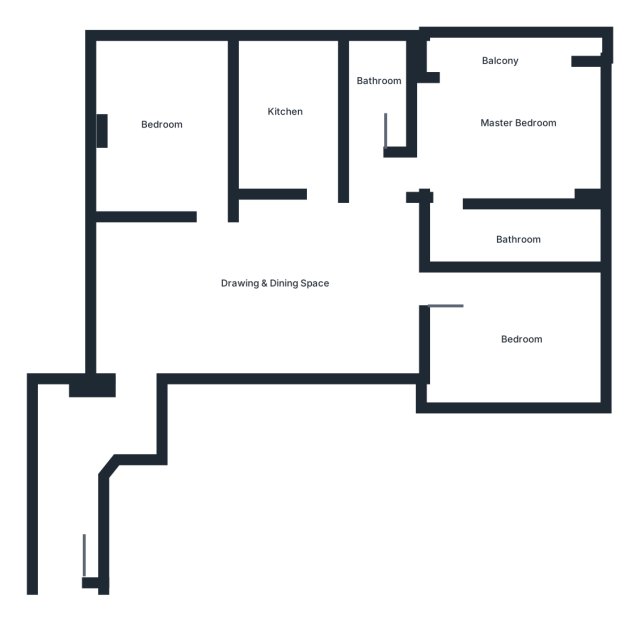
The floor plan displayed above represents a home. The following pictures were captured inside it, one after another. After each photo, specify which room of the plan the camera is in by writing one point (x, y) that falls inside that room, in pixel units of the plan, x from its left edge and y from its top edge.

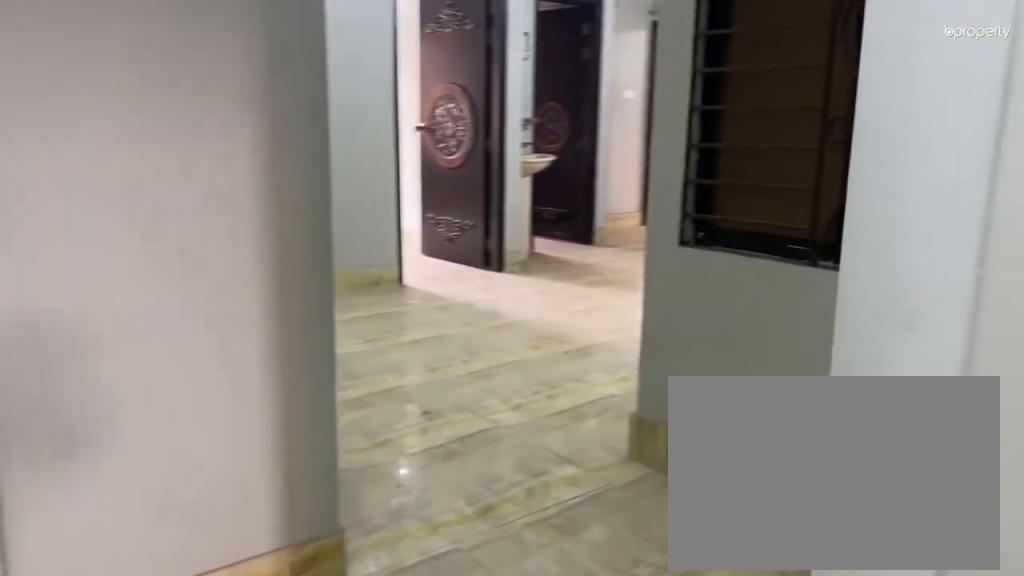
(65, 519)
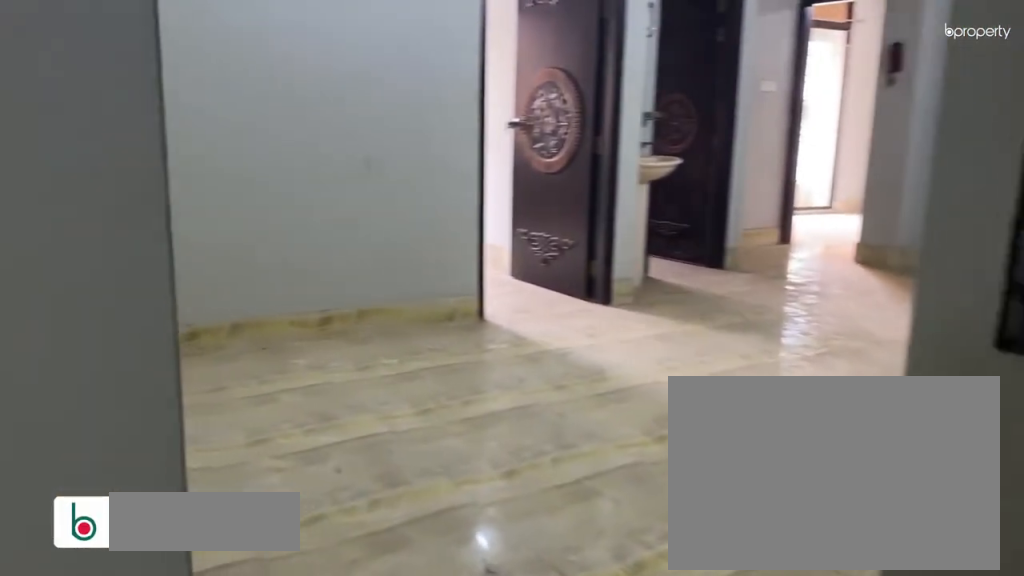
(163, 344)
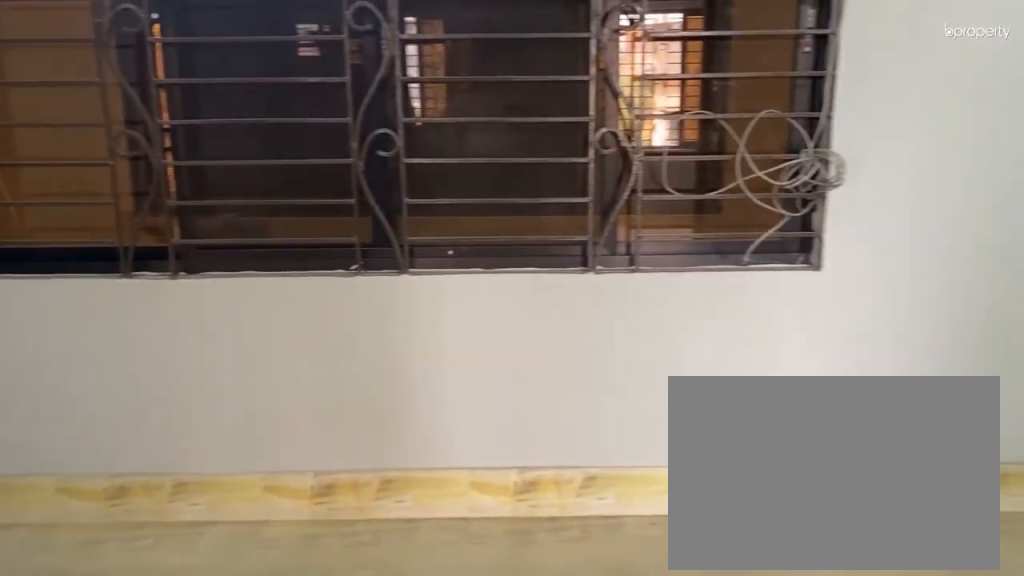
(270, 263)
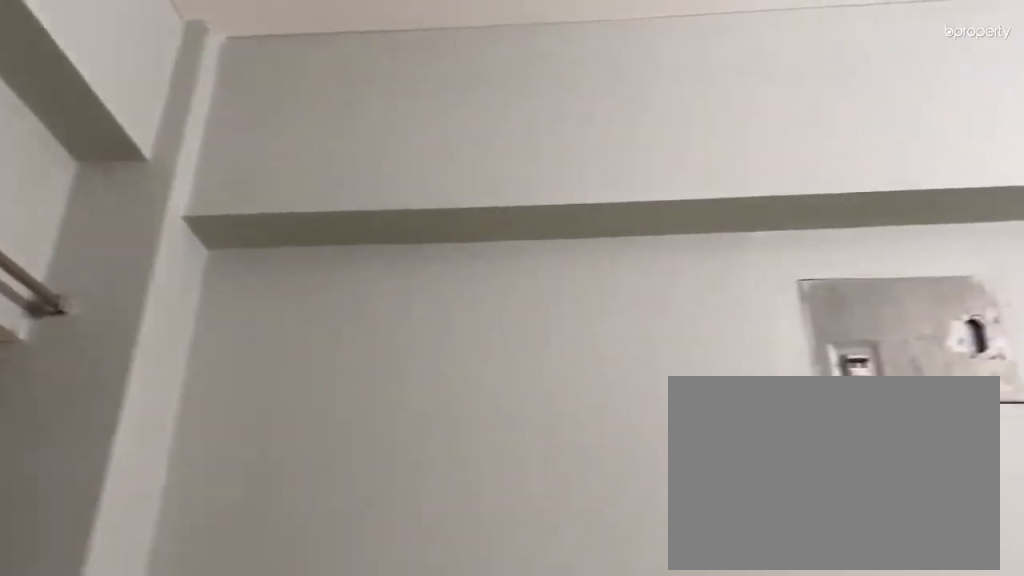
(271, 262)
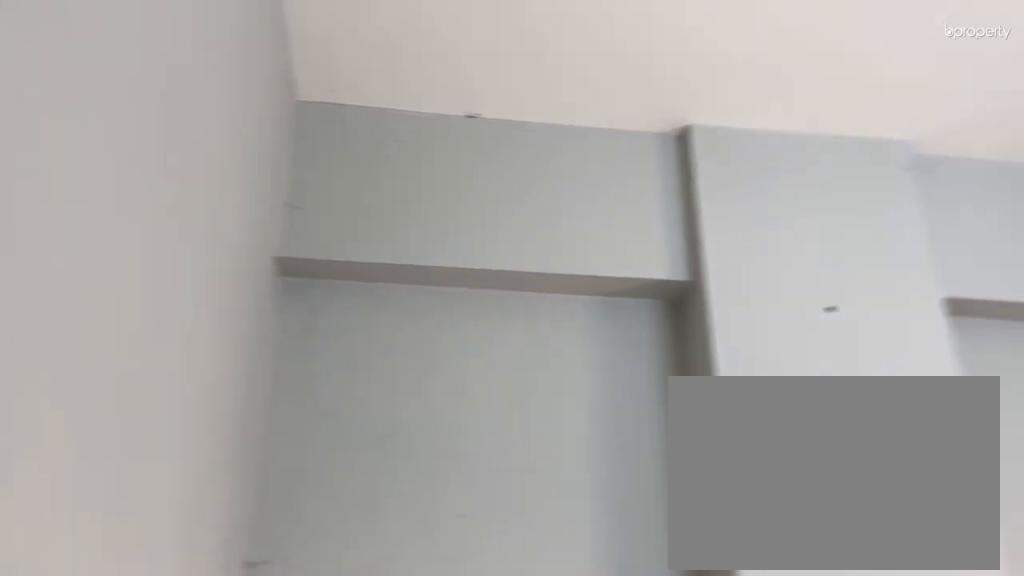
(154, 146)
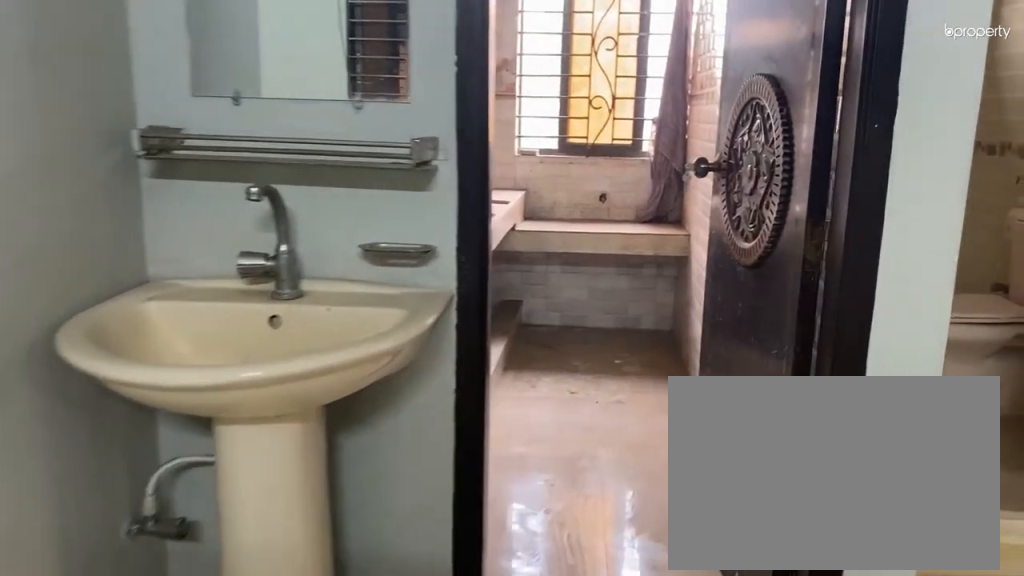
(311, 195)
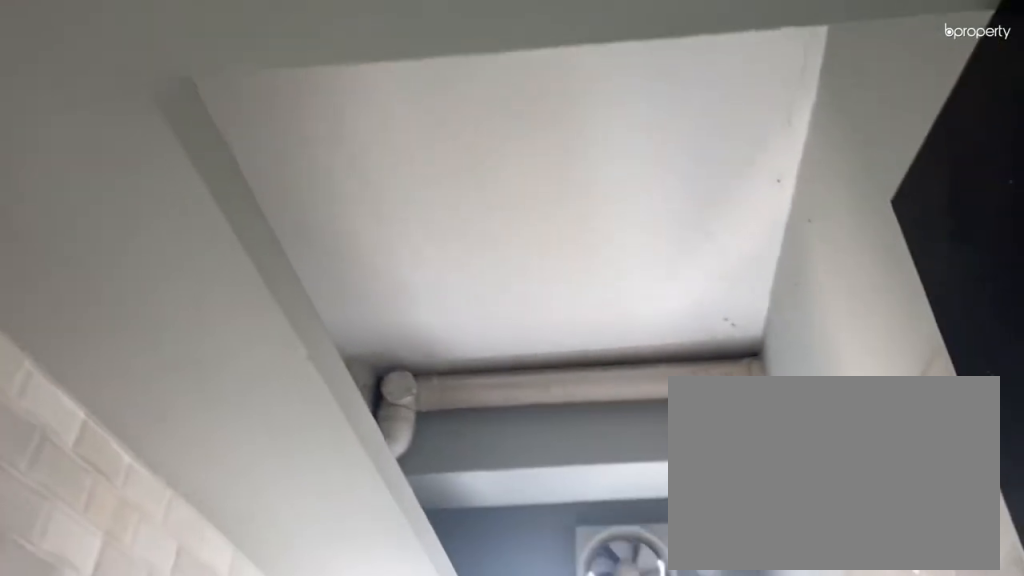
(292, 124)
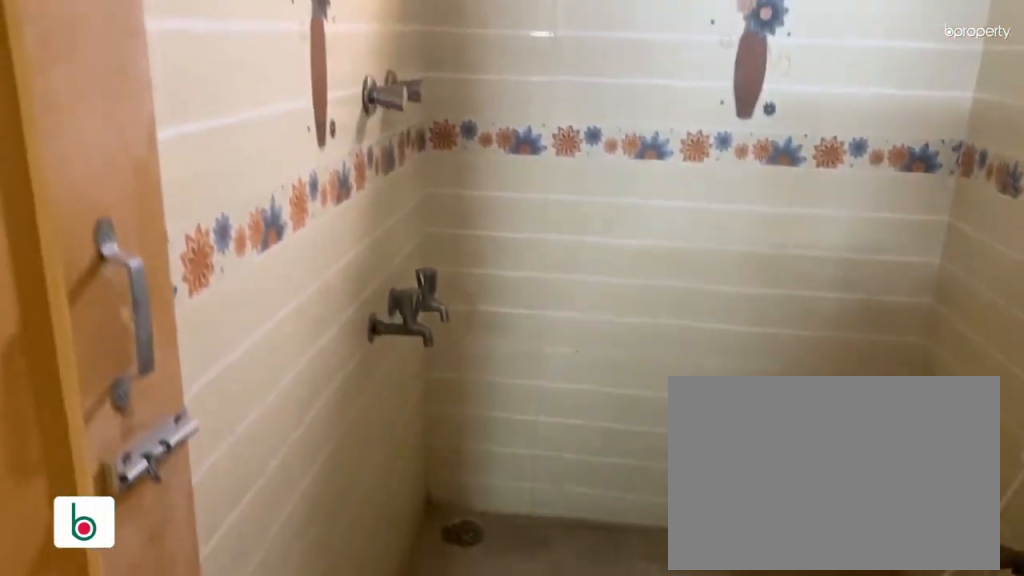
(372, 106)
